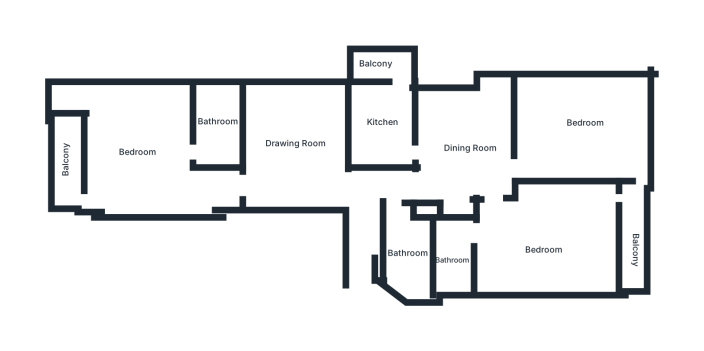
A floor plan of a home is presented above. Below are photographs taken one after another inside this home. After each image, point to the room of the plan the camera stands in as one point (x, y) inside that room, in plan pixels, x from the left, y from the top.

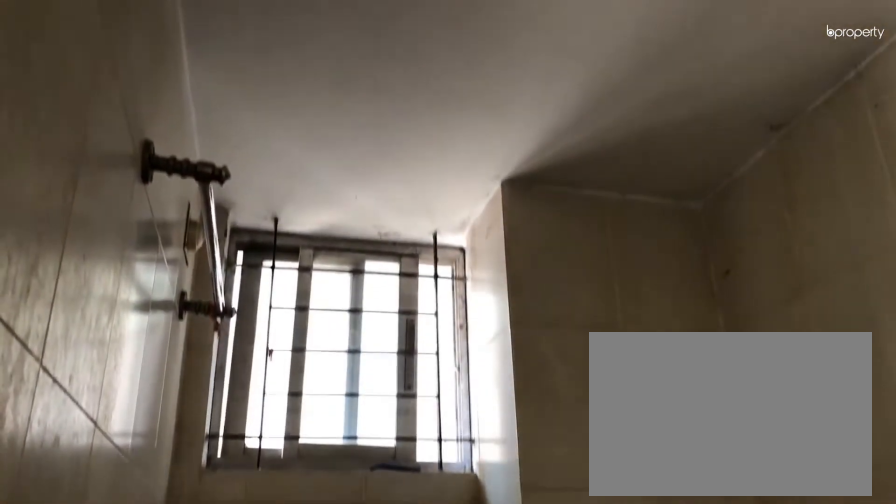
(216, 127)
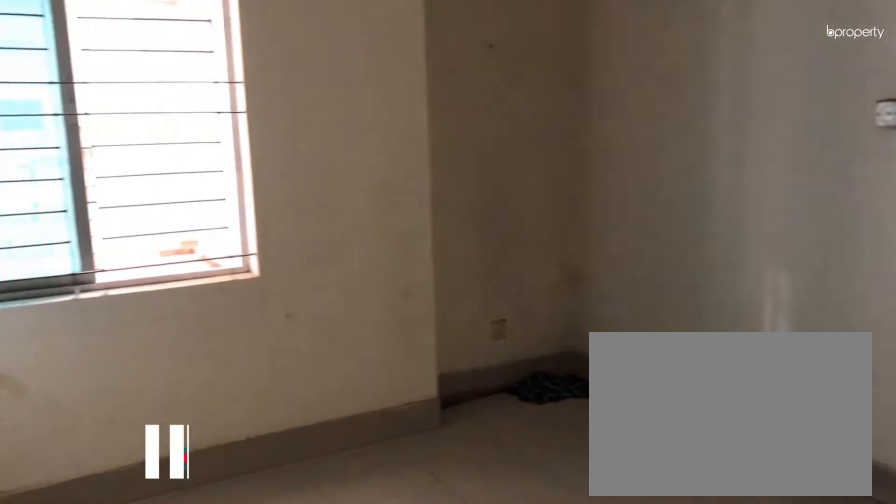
(461, 142)
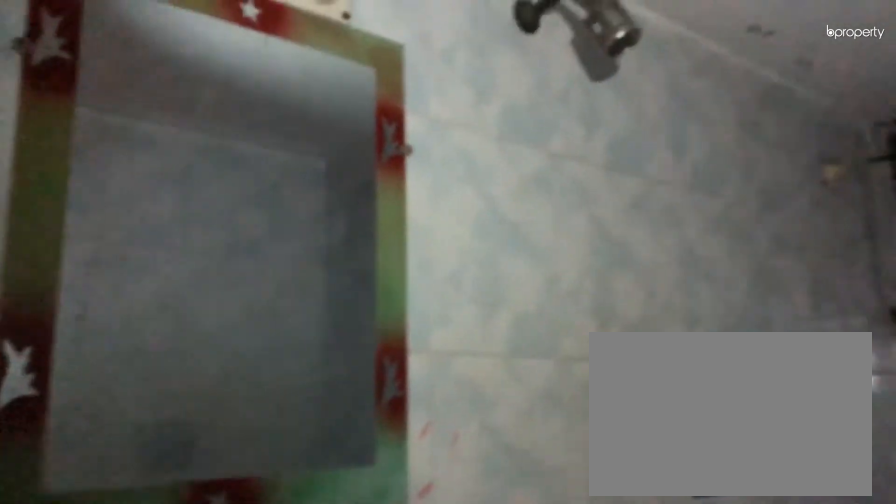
(406, 252)
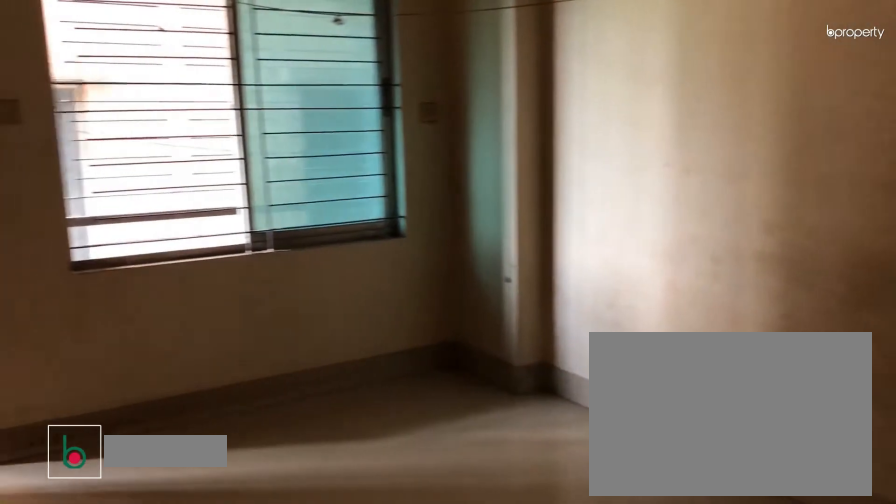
(554, 239)
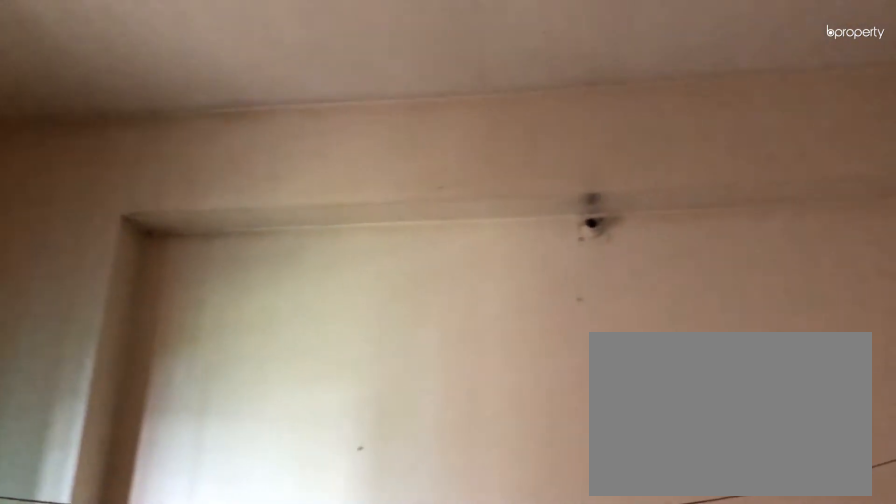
(554, 239)
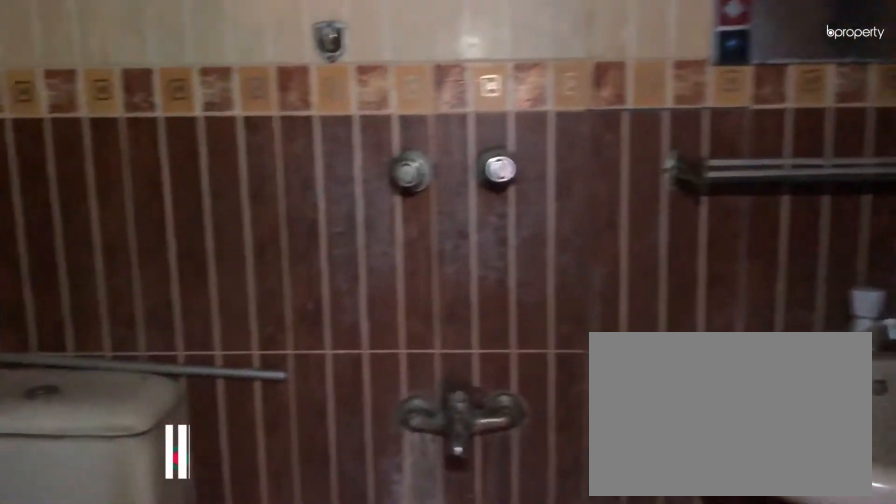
(455, 260)
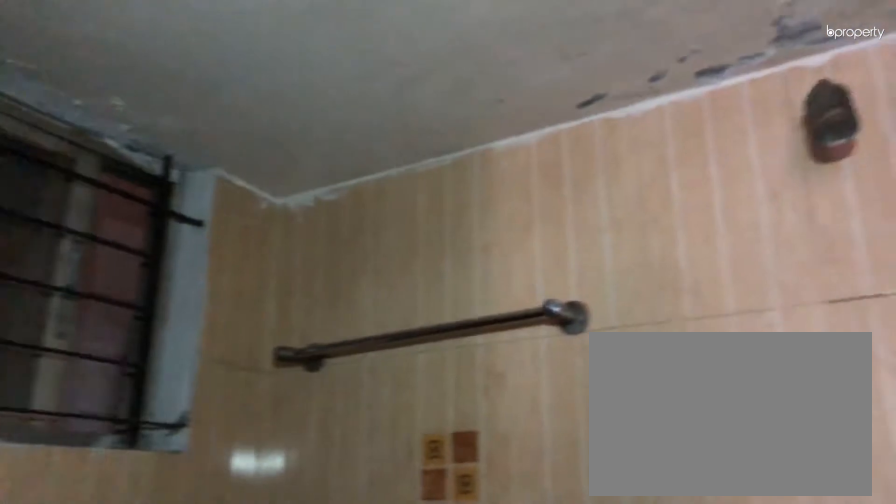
(455, 260)
